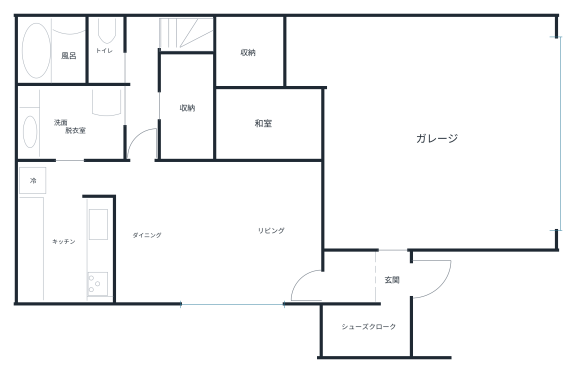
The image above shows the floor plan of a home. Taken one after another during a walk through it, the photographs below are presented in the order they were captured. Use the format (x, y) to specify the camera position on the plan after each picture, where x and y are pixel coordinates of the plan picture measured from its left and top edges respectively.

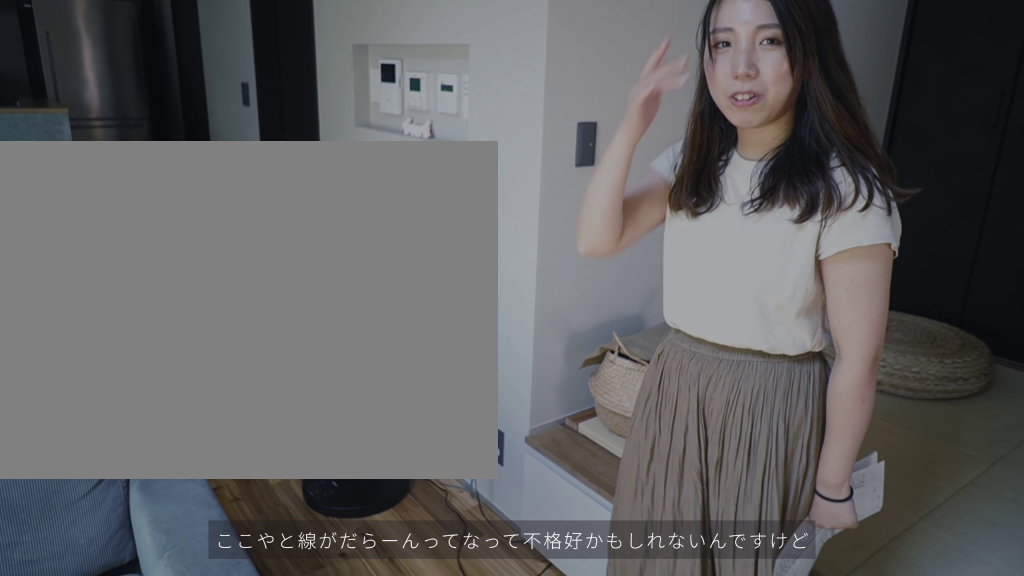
(201, 184)
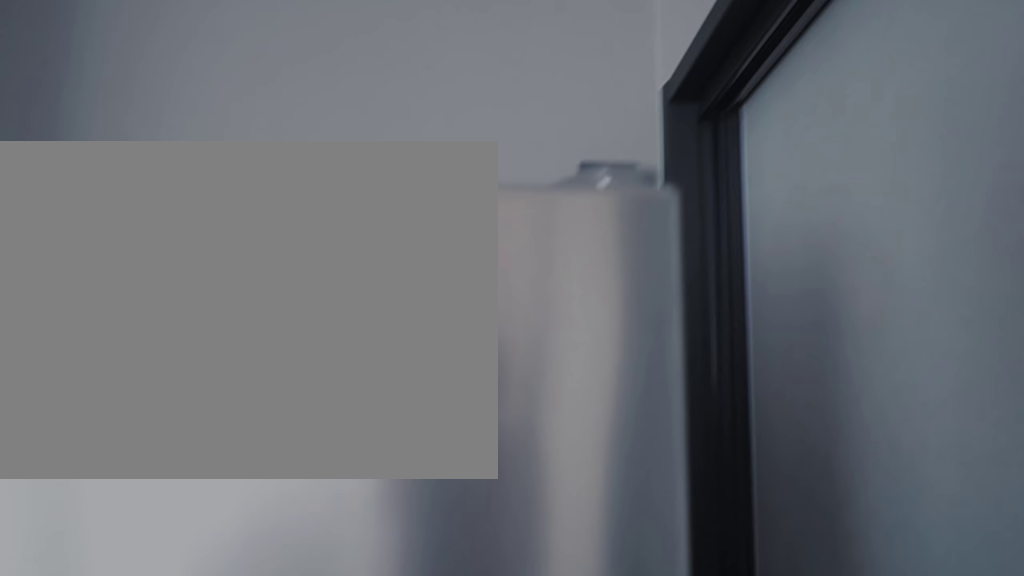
(20, 181)
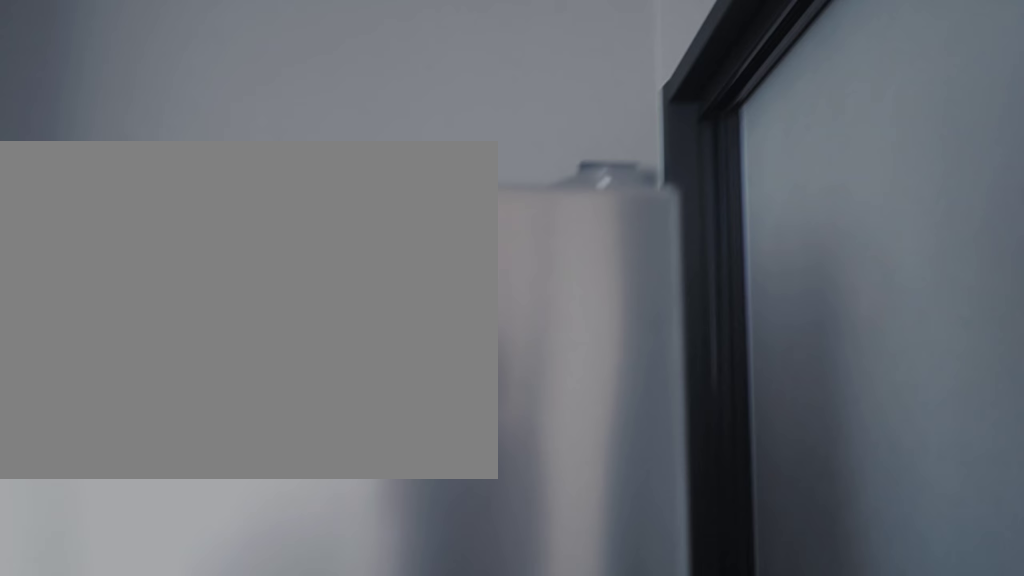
(20, 181)
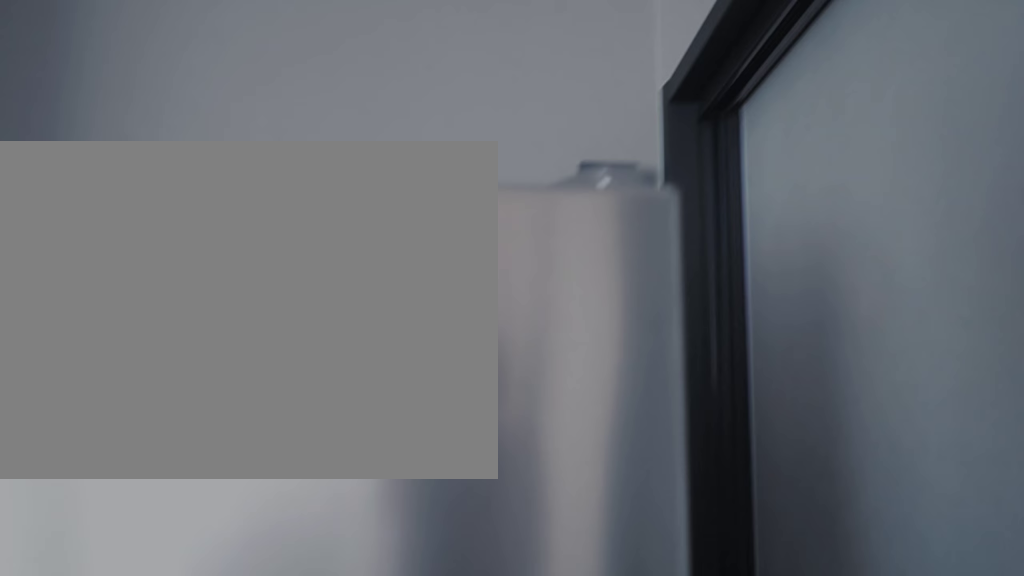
(20, 183)
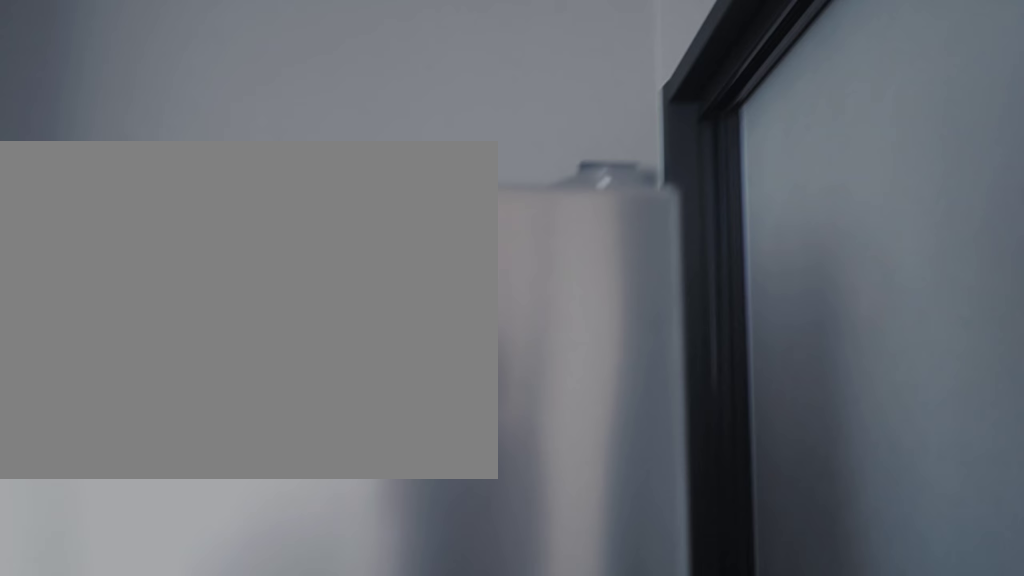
(20, 180)
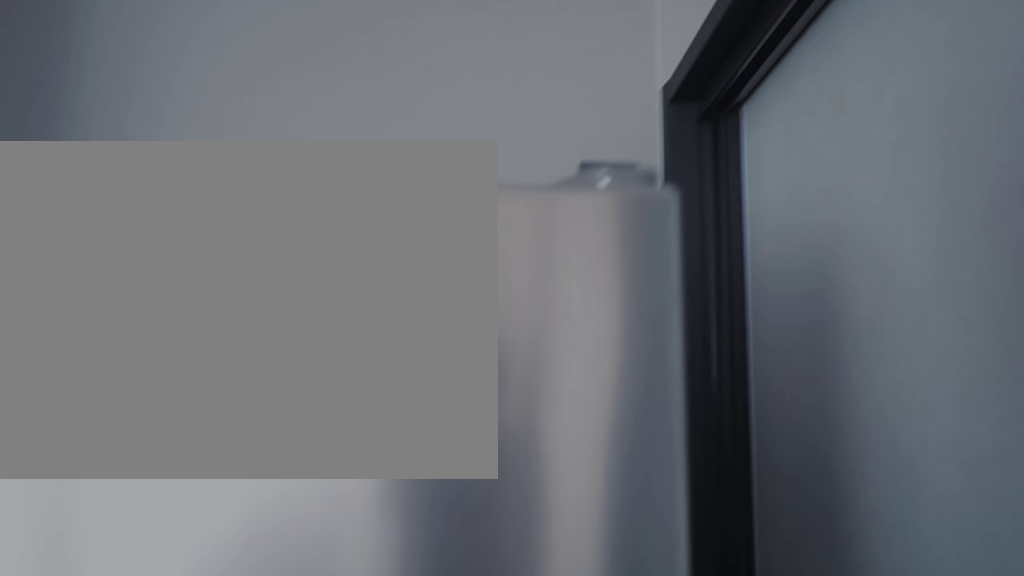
(22, 192)
